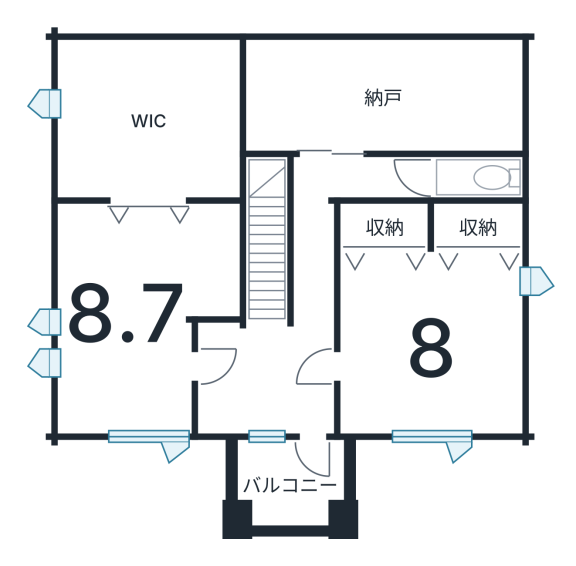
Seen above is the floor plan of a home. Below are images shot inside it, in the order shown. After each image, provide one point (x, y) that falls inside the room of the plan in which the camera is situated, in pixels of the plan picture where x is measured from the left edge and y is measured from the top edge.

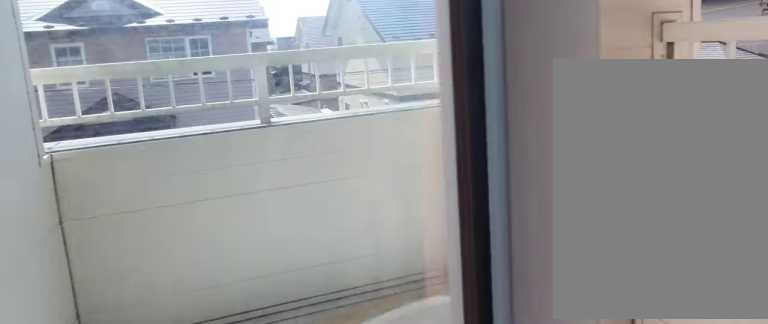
(277, 492)
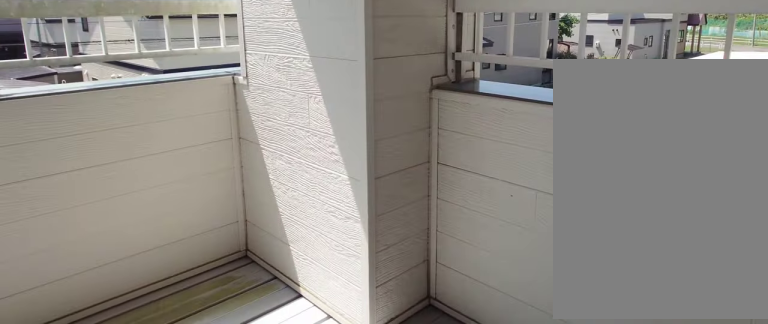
(277, 492)
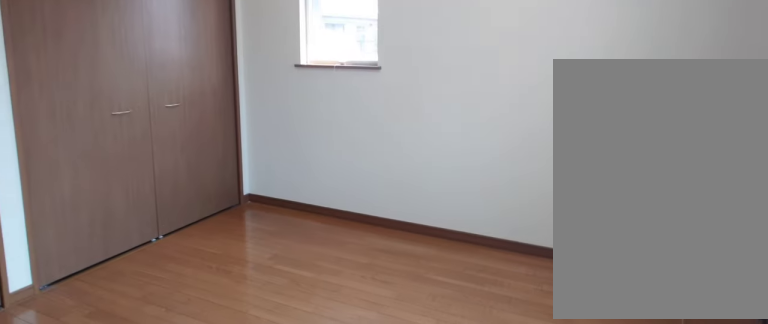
(421, 349)
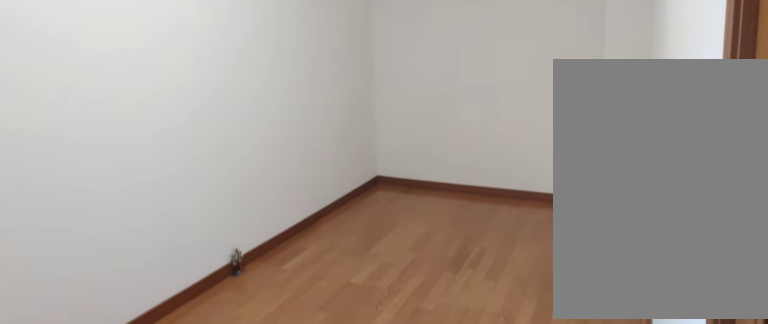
(378, 96)
